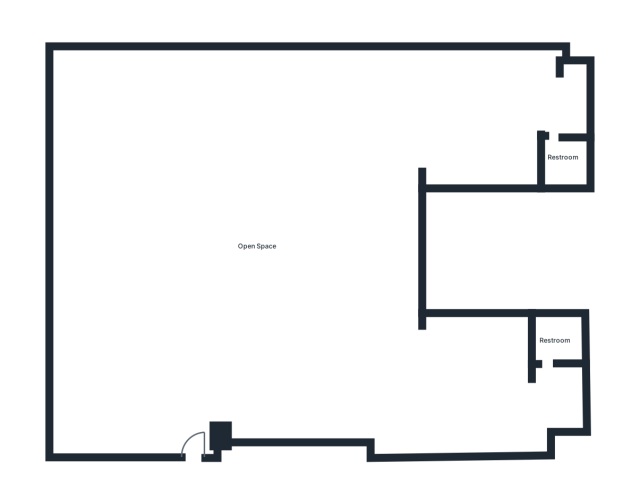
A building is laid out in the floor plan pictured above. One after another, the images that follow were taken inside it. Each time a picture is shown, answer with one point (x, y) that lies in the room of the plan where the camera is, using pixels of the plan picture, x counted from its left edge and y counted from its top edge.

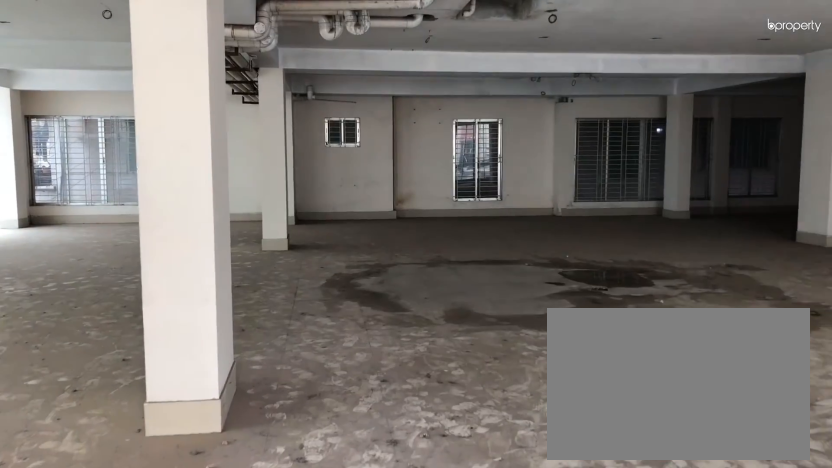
(197, 405)
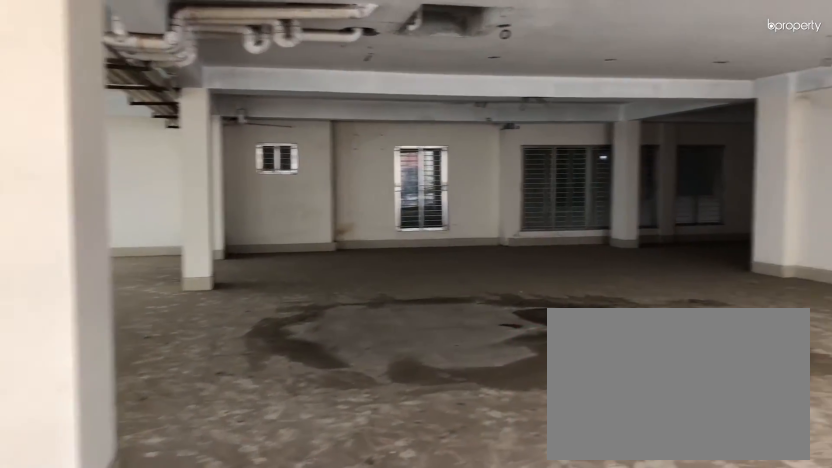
(197, 405)
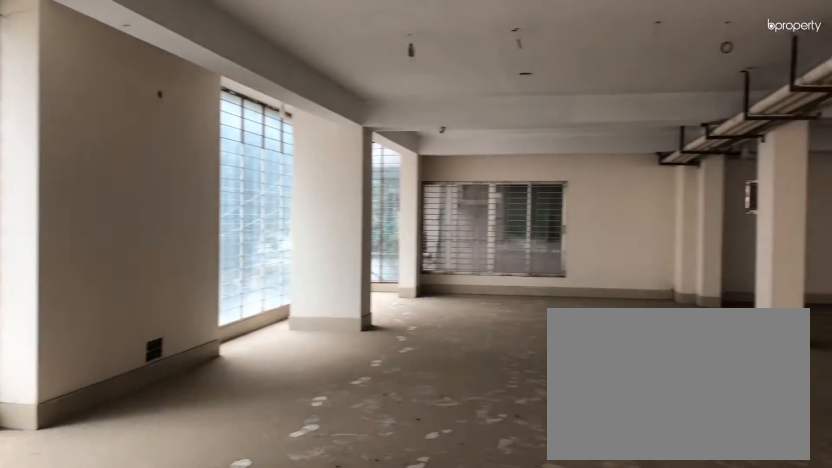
(259, 246)
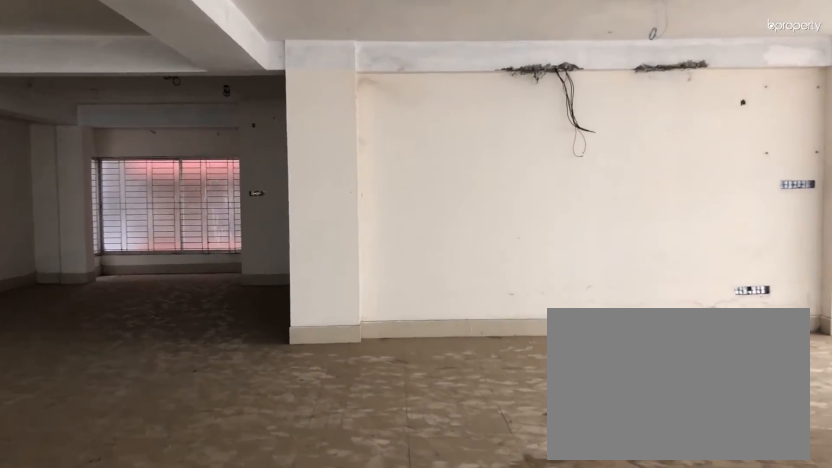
(259, 246)
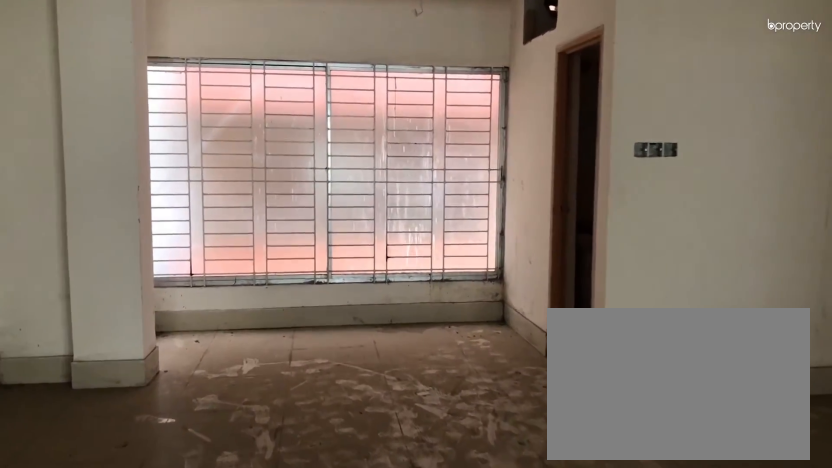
(443, 113)
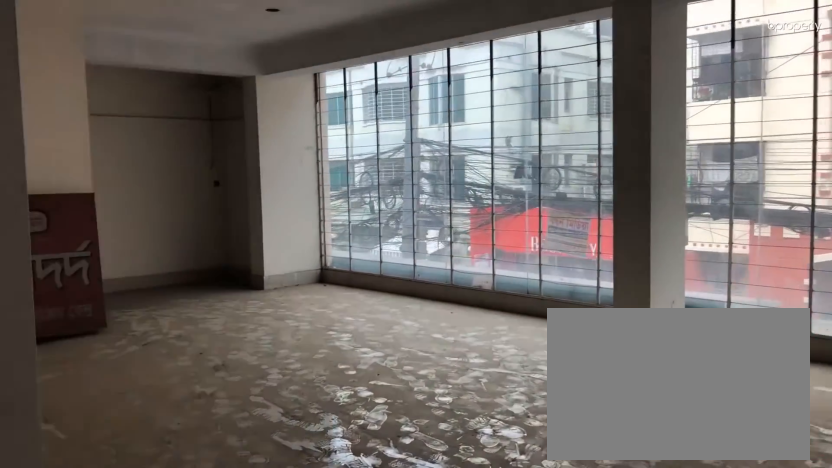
(469, 384)
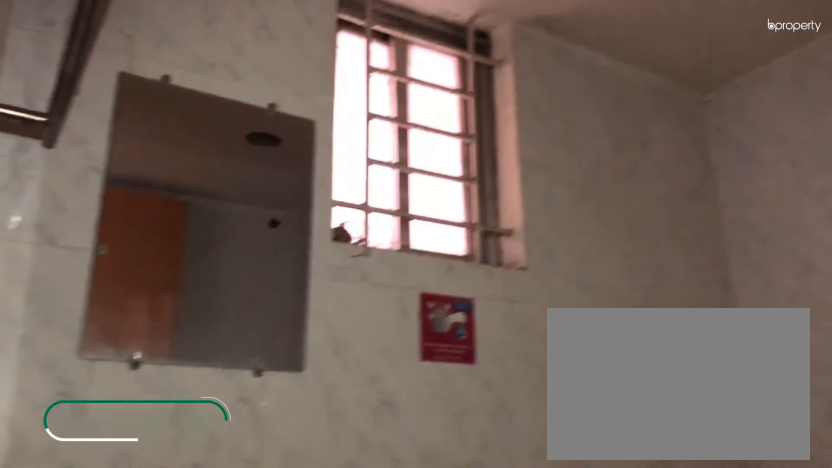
(565, 158)
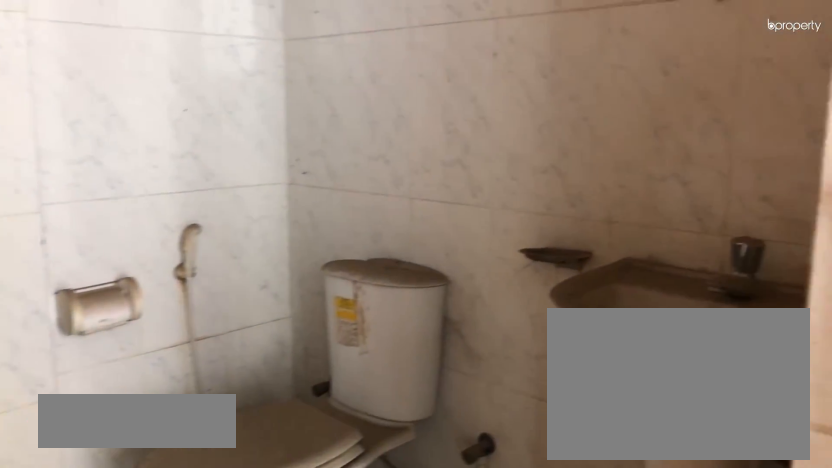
(554, 342)
